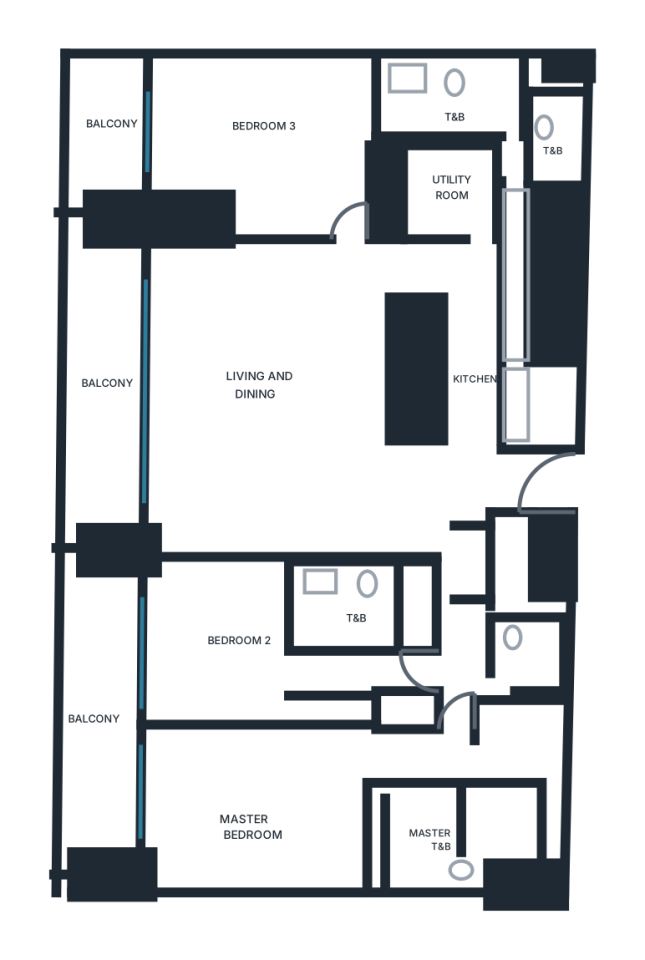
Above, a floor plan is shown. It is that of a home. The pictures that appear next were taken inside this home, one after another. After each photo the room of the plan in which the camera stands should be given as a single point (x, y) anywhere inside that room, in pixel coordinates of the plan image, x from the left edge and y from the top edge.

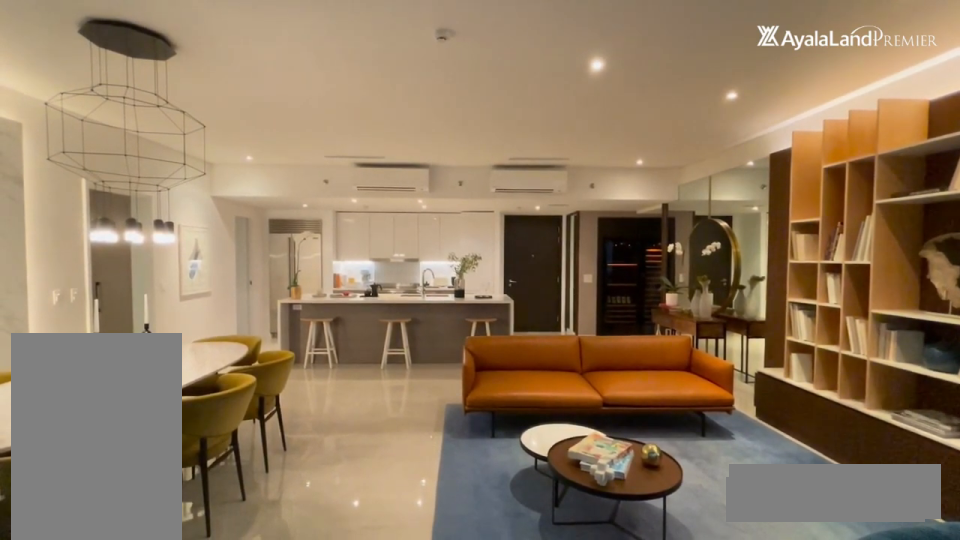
(271, 404)
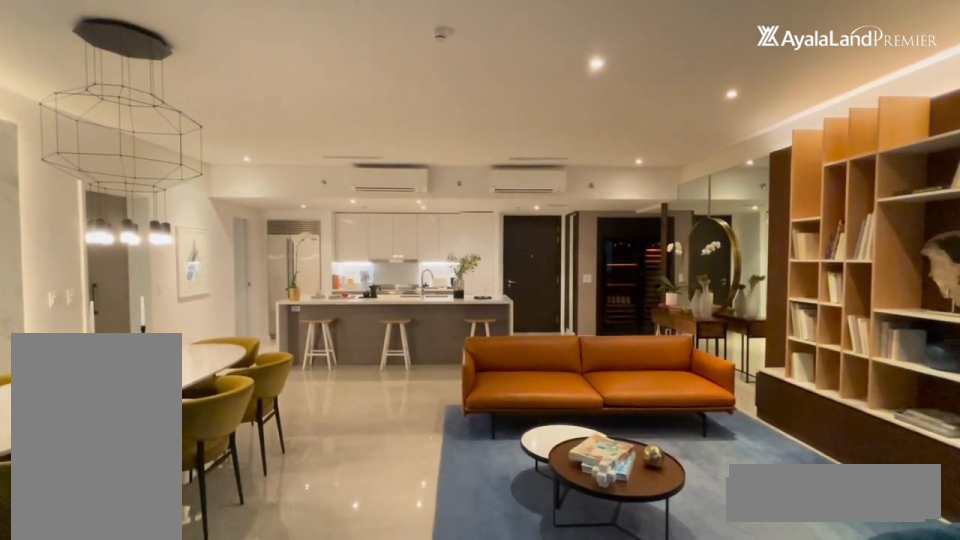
(271, 404)
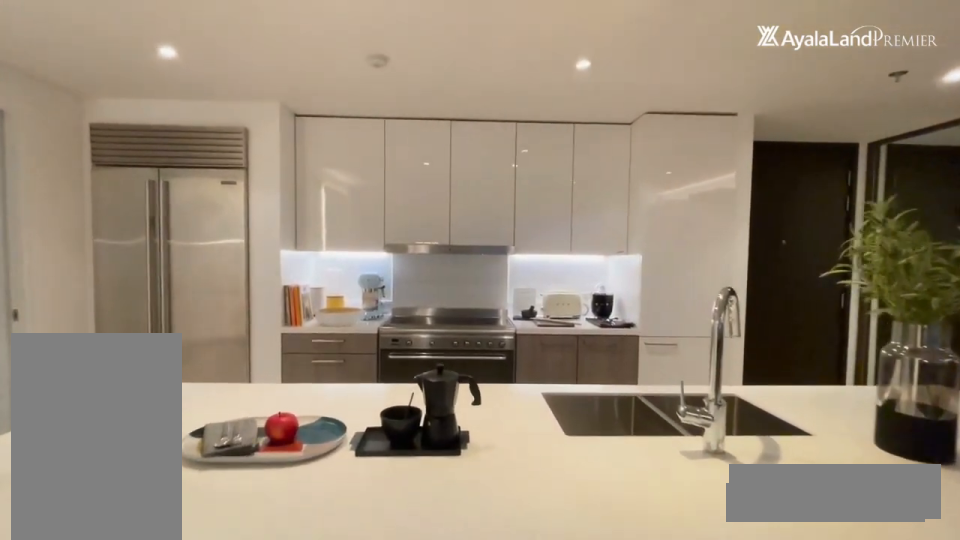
(462, 404)
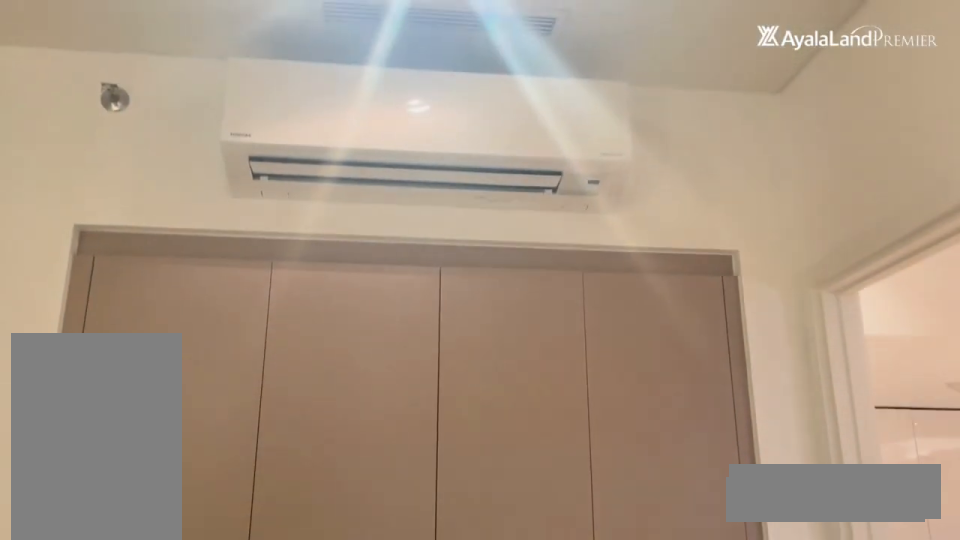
(205, 135)
